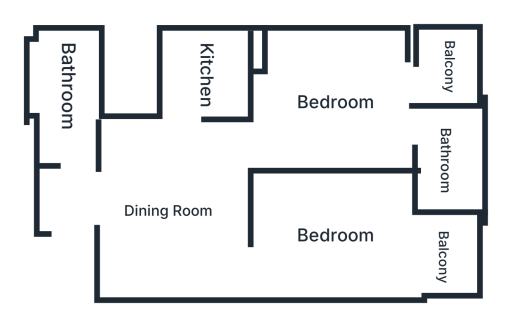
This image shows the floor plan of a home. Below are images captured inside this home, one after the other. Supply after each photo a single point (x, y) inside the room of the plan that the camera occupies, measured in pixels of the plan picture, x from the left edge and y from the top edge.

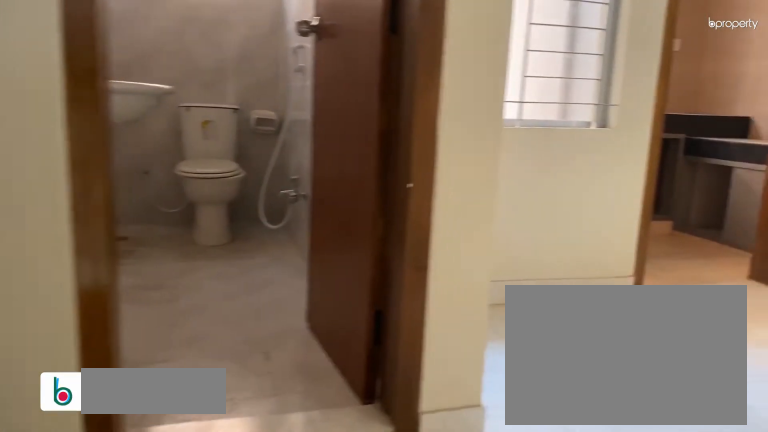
(90, 203)
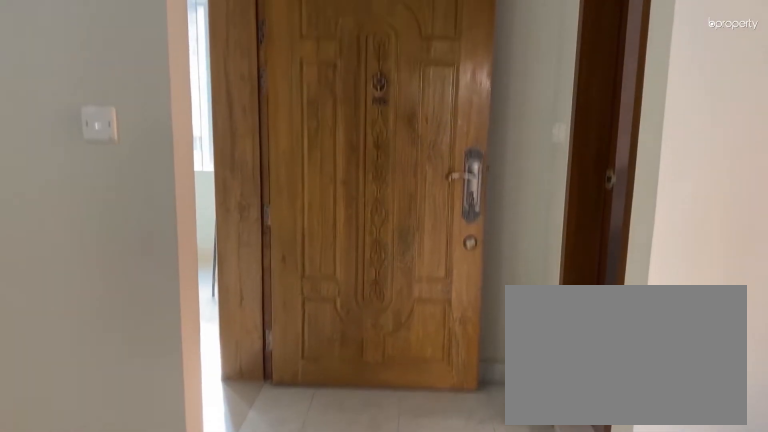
(166, 210)
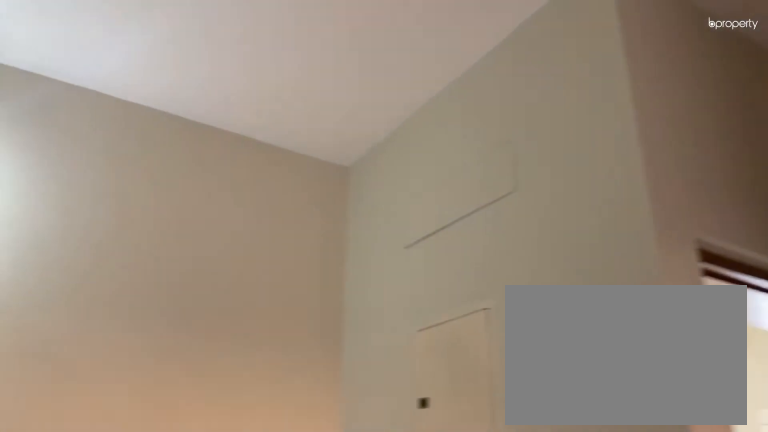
(166, 210)
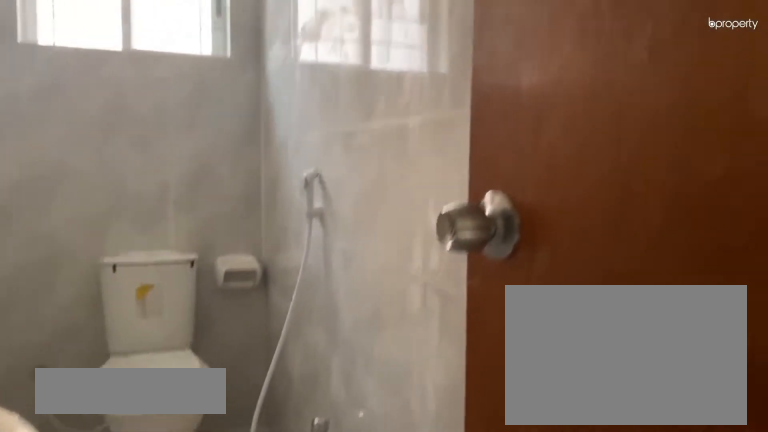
(75, 97)
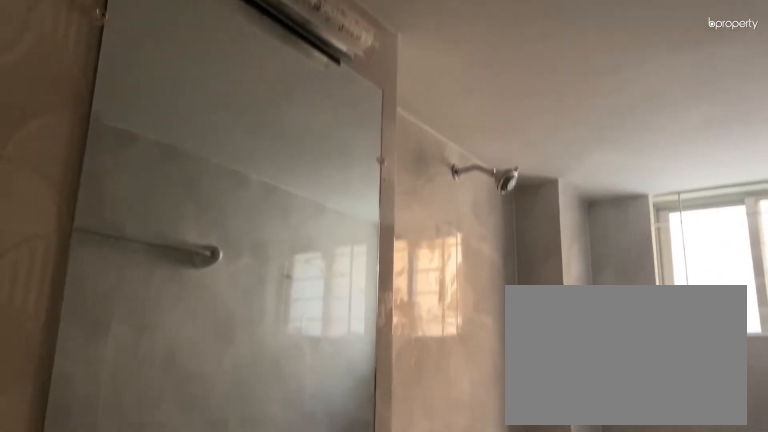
(75, 97)
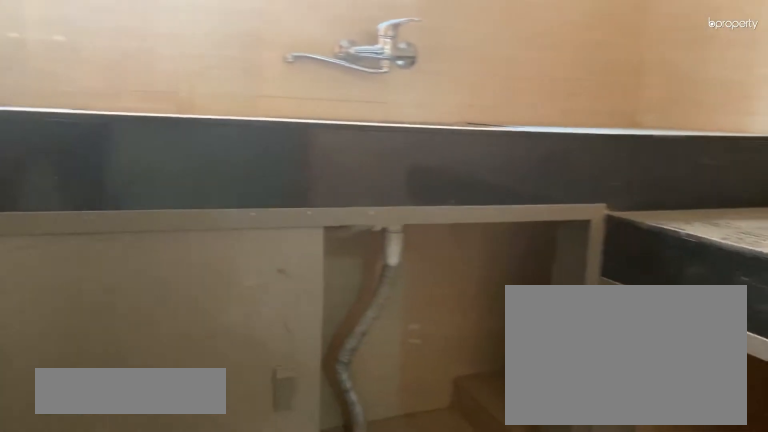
(208, 74)
